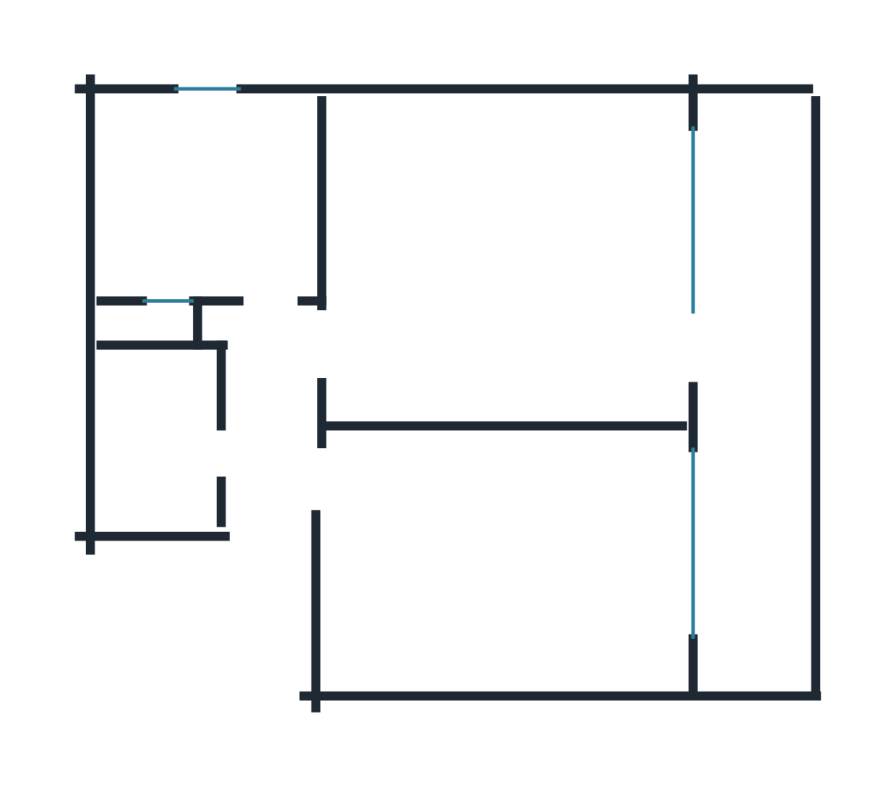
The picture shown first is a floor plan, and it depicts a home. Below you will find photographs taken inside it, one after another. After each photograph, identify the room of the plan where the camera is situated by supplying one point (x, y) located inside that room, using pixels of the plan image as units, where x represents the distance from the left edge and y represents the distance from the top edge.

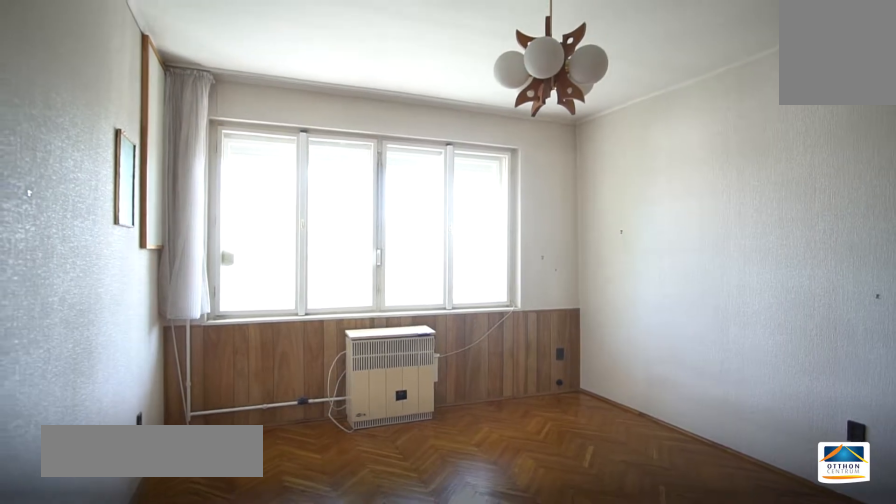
(509, 556)
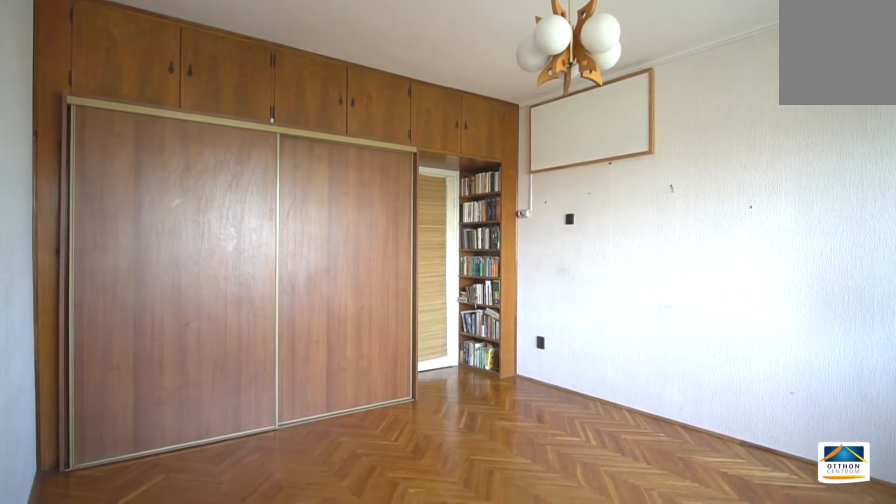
(510, 556)
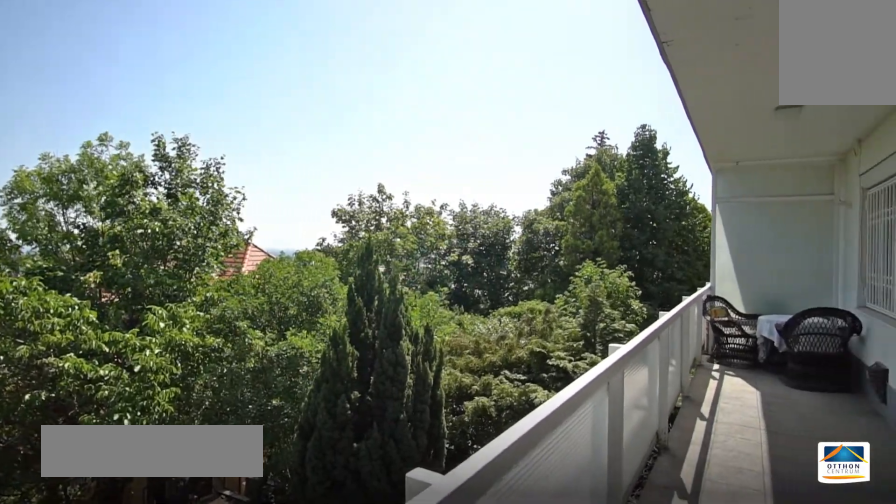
(759, 367)
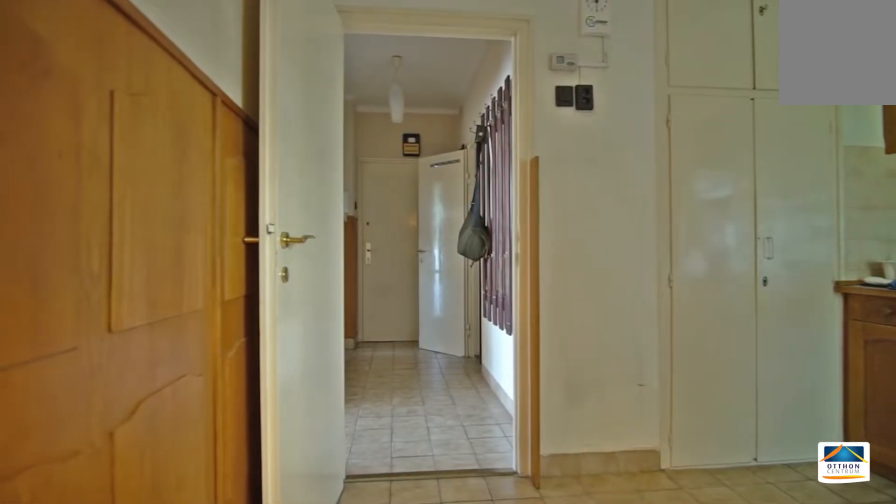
(224, 202)
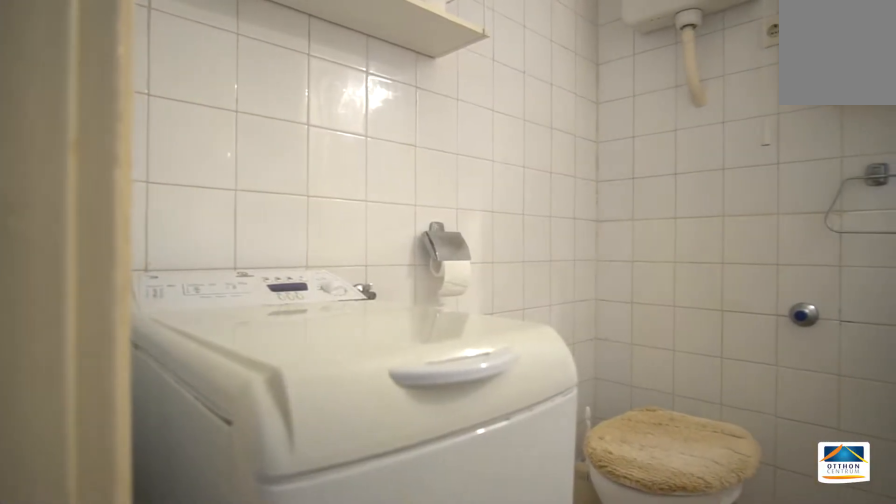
(156, 450)
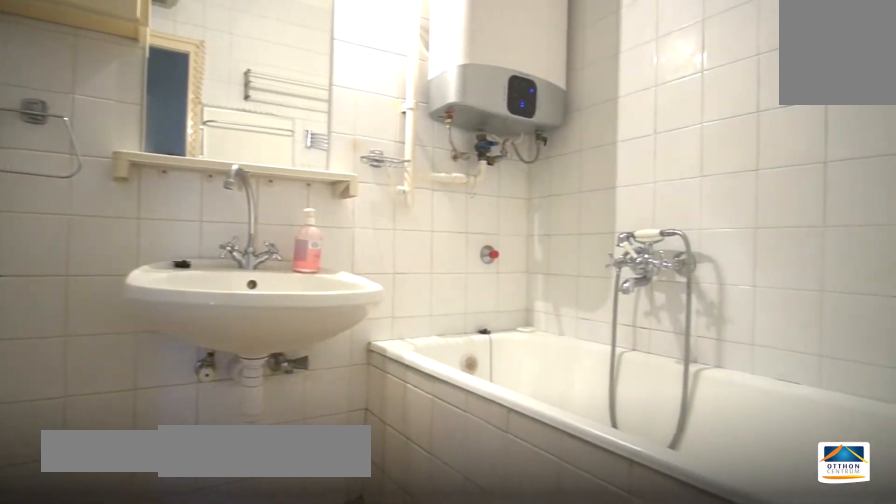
(155, 449)
